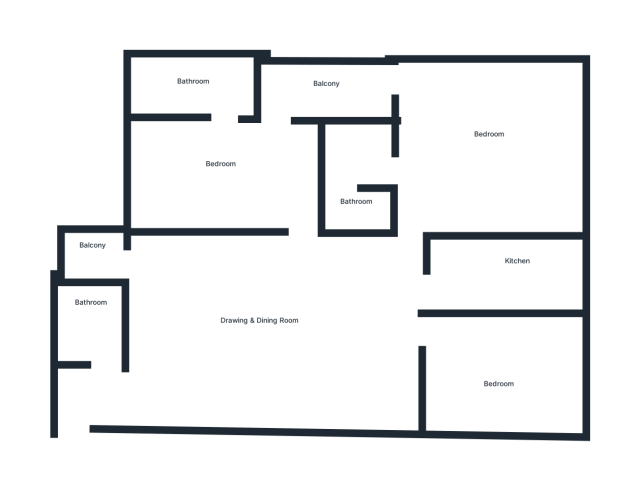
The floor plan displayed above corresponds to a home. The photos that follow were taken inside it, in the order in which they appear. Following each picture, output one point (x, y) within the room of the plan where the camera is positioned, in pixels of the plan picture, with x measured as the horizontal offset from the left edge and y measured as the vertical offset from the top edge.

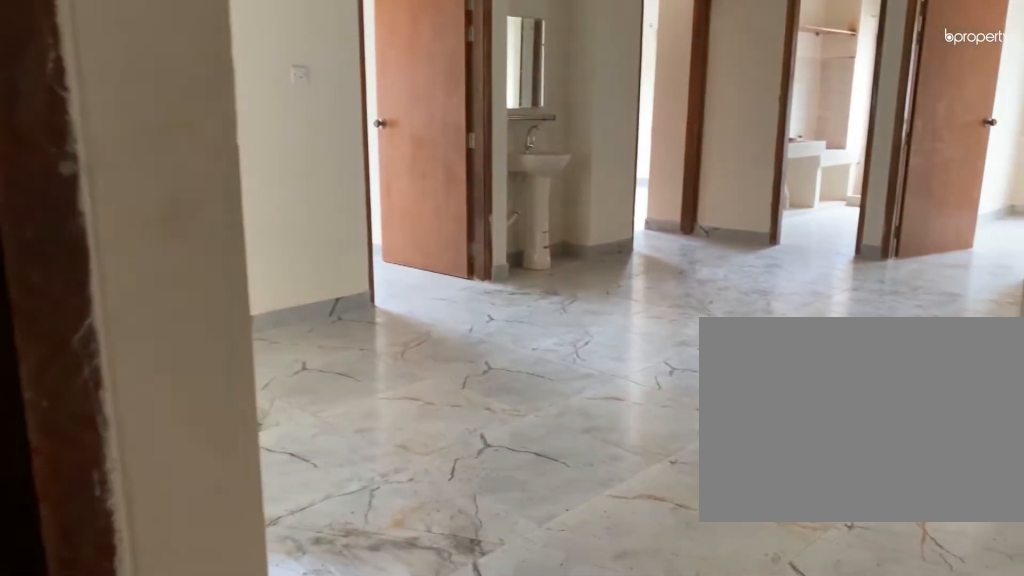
(123, 395)
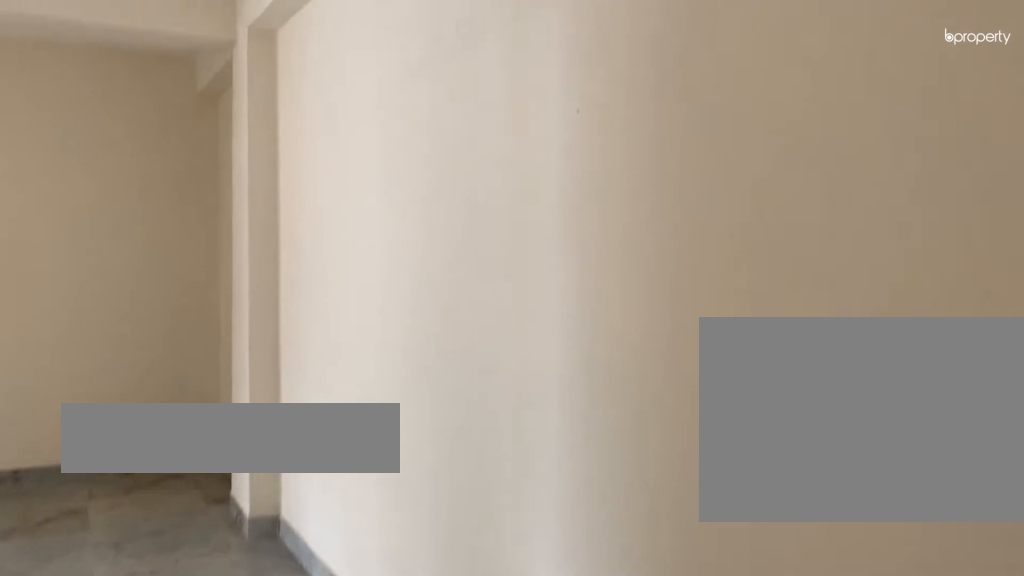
(259, 330)
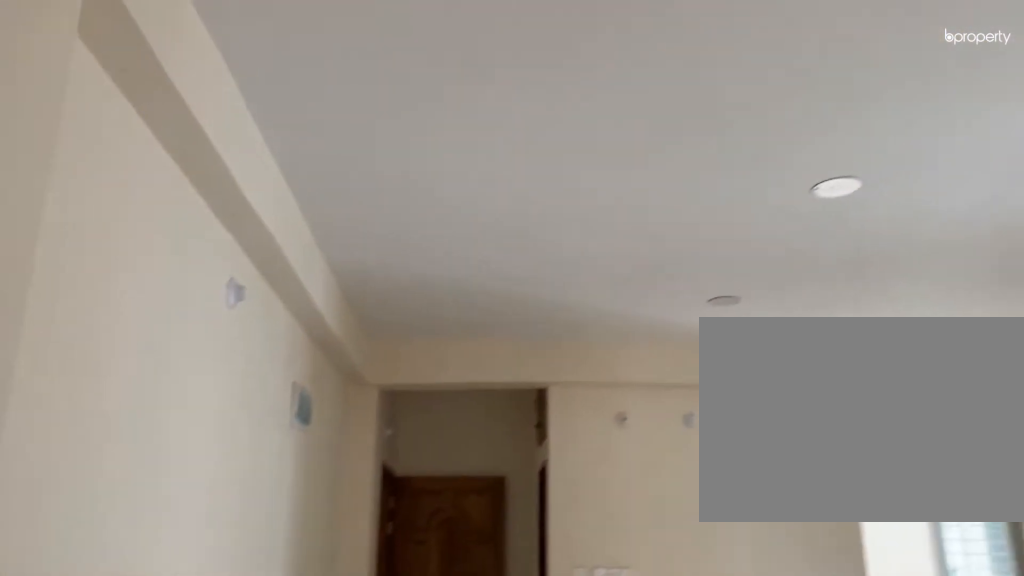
(266, 323)
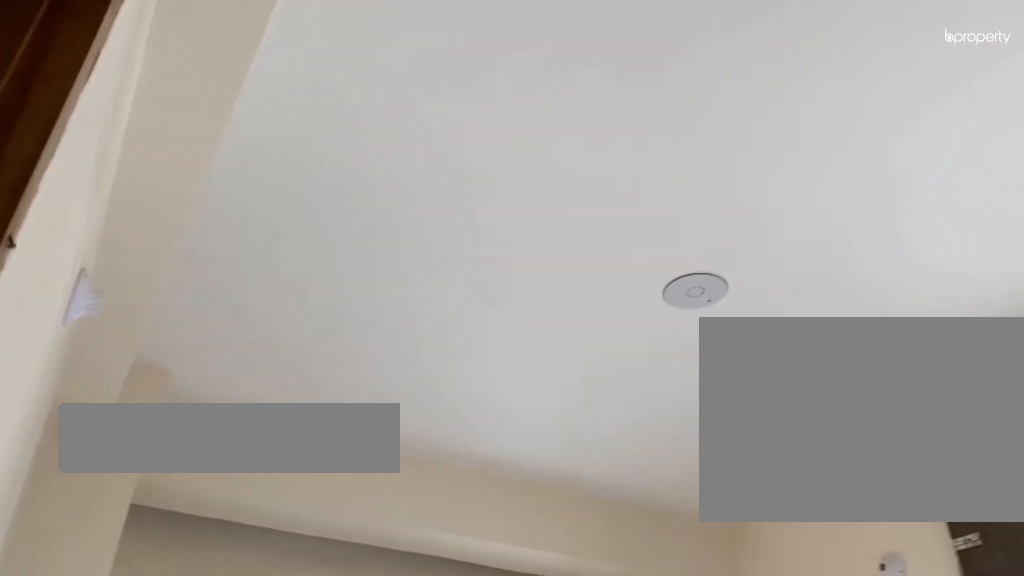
(220, 168)
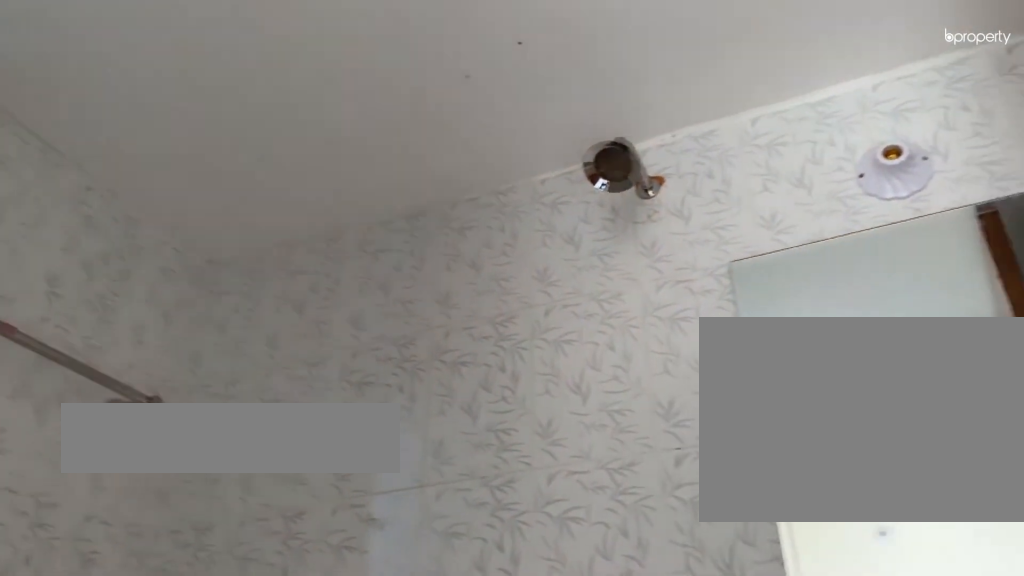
(202, 82)
